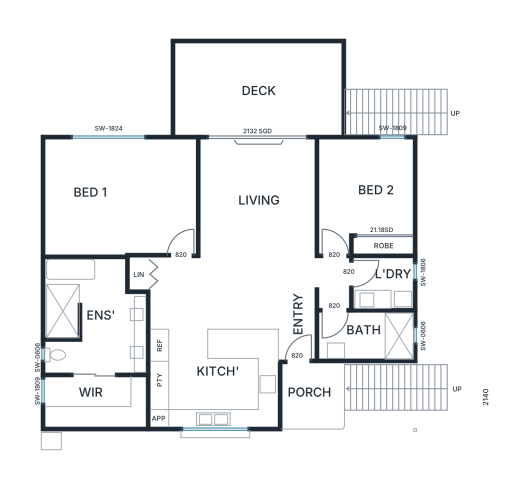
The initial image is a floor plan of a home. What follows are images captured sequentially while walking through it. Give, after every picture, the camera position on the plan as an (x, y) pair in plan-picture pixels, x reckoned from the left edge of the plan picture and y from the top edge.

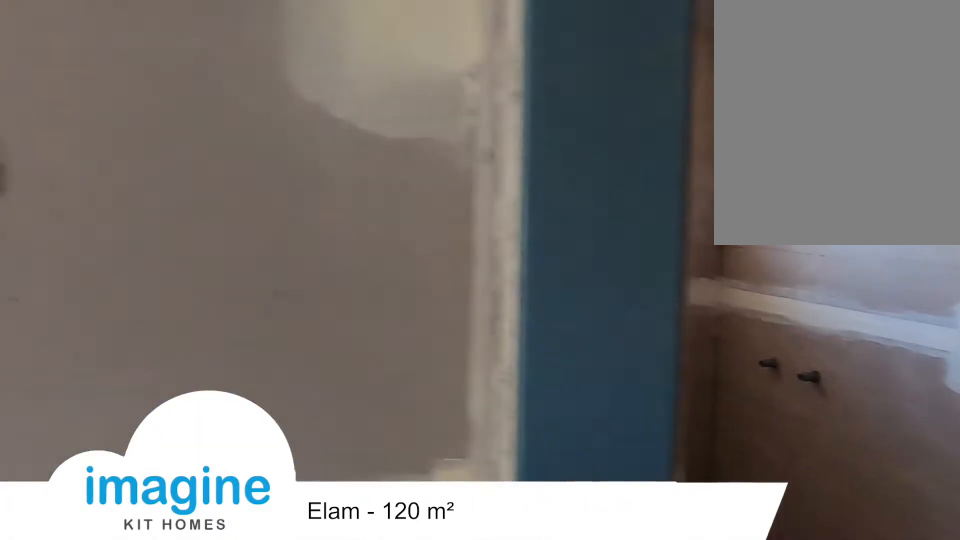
(341, 308)
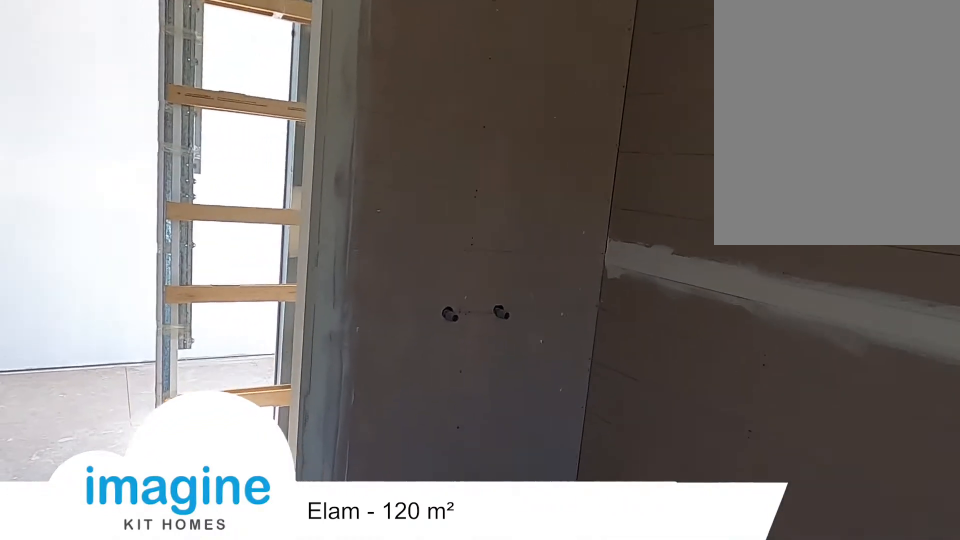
(93, 256)
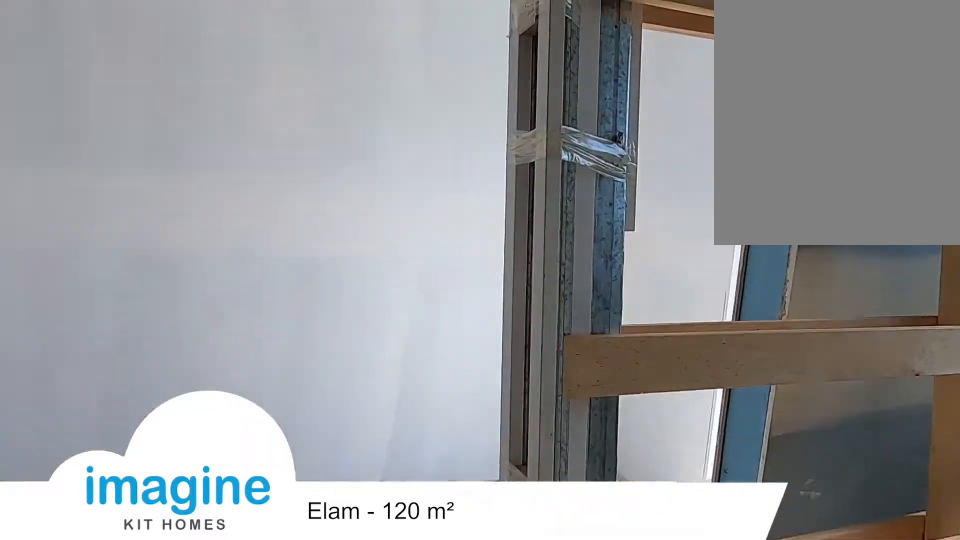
(96, 305)
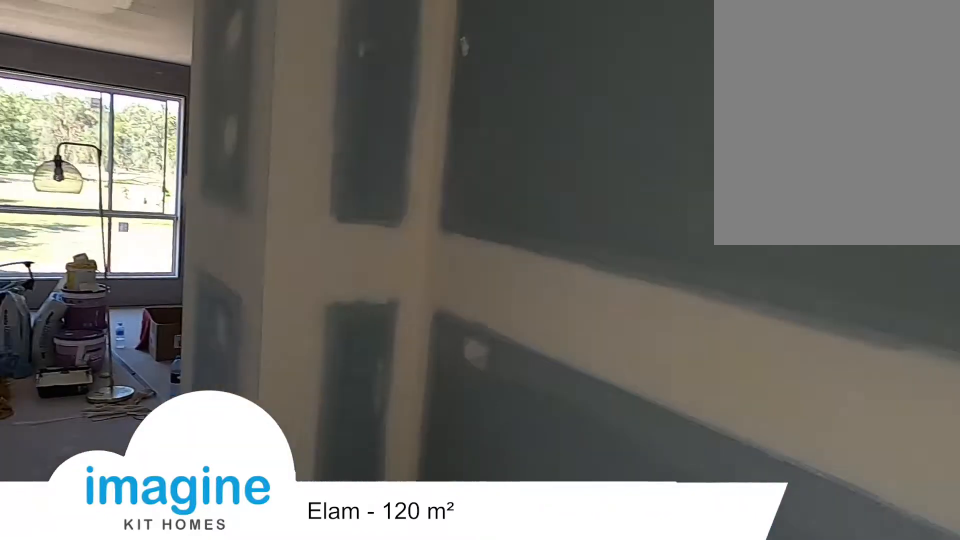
(99, 323)
